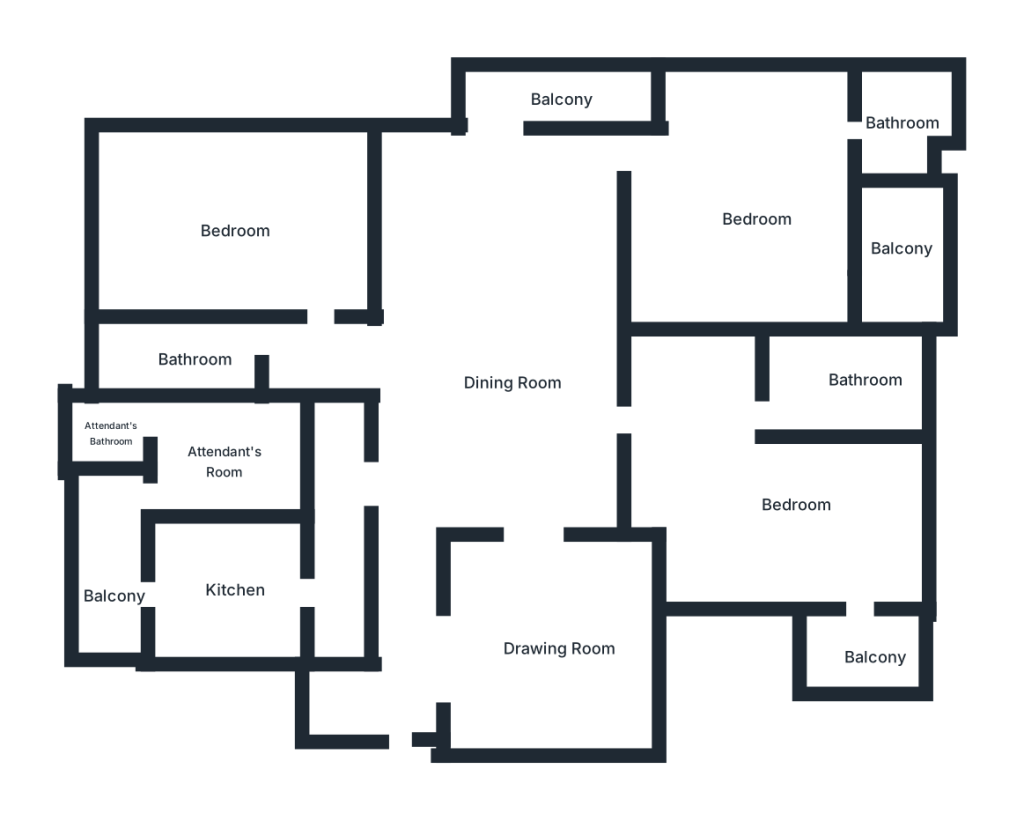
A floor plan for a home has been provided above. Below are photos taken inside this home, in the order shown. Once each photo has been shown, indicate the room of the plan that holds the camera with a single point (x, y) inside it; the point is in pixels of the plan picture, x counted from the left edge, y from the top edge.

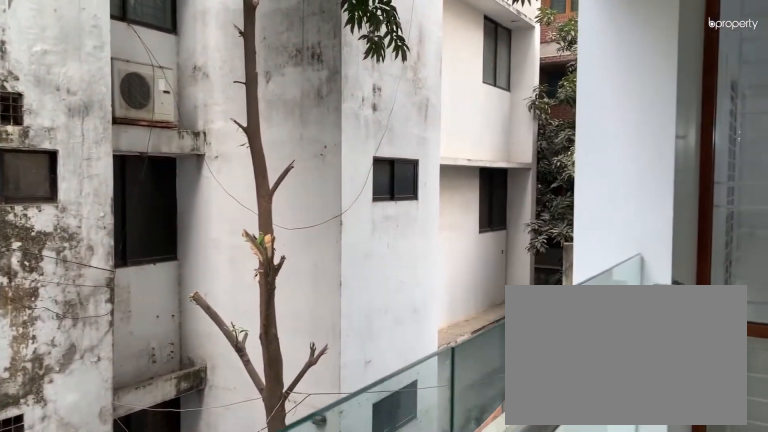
(555, 96)
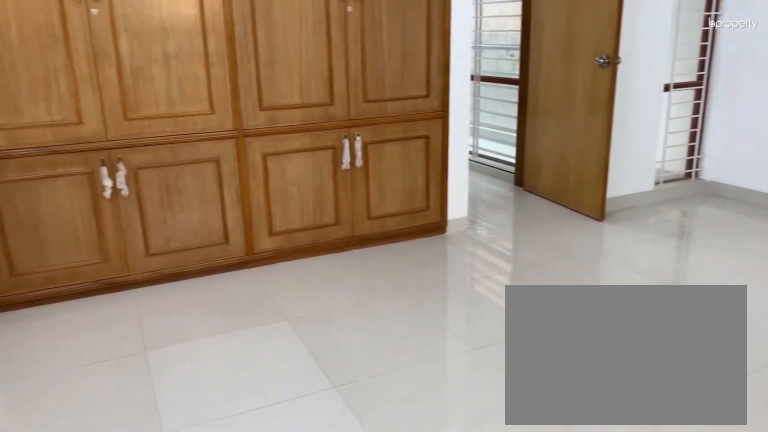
(759, 216)
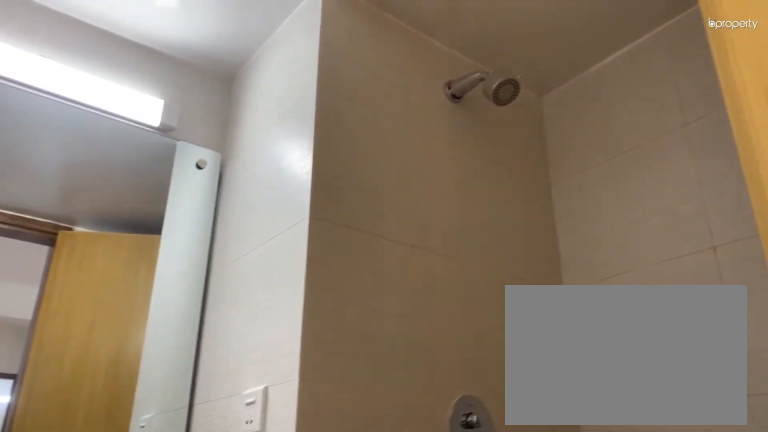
(906, 128)
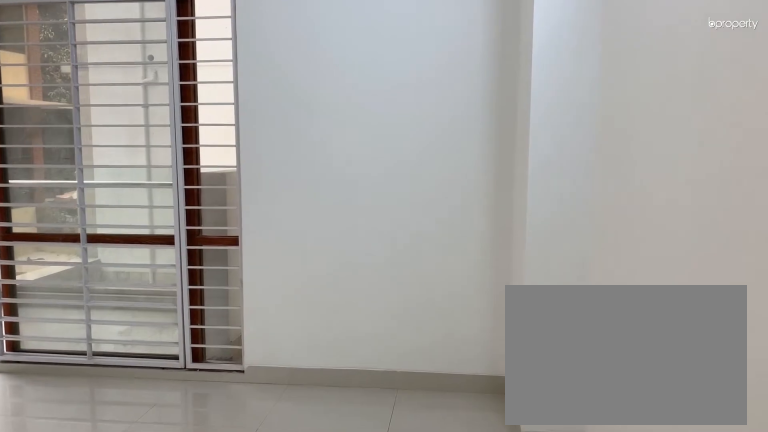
(797, 502)
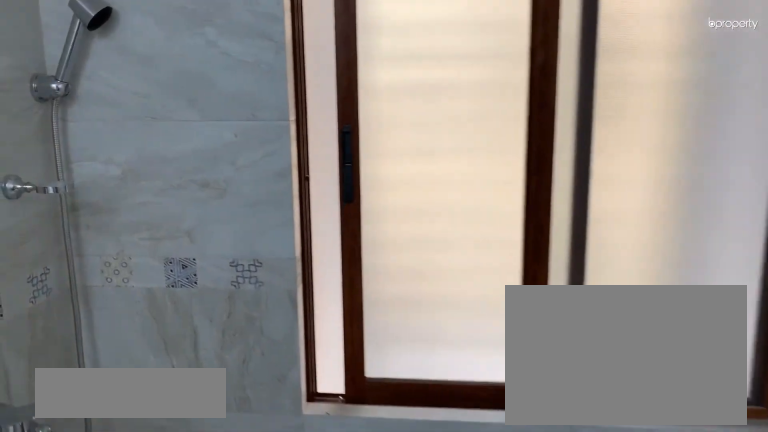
(862, 382)
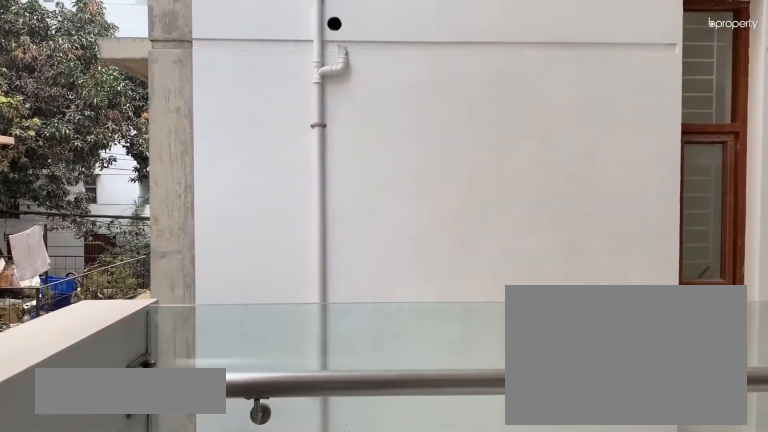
(868, 651)
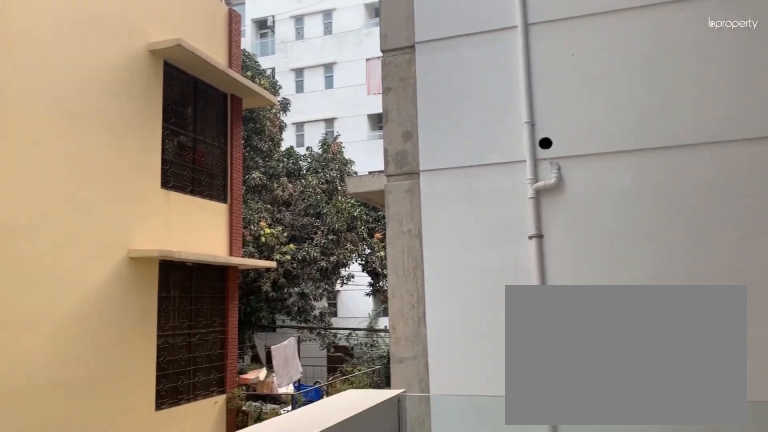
(868, 651)
